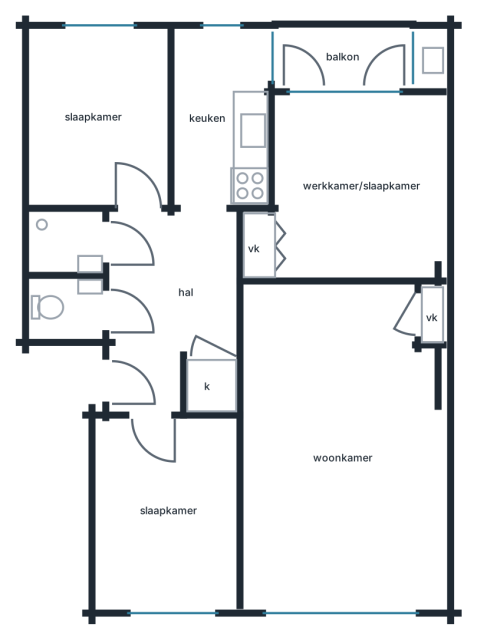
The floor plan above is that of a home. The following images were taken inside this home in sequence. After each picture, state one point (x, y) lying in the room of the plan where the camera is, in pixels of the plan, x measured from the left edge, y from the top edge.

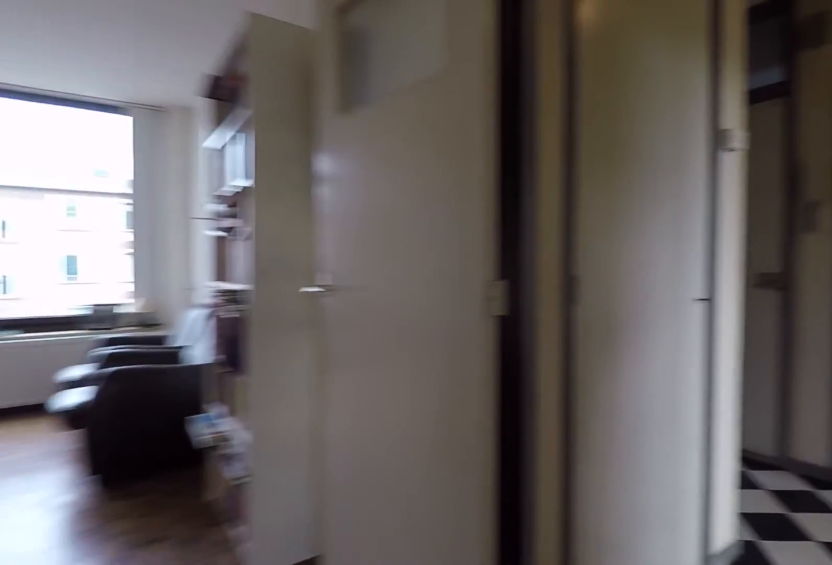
(340, 450)
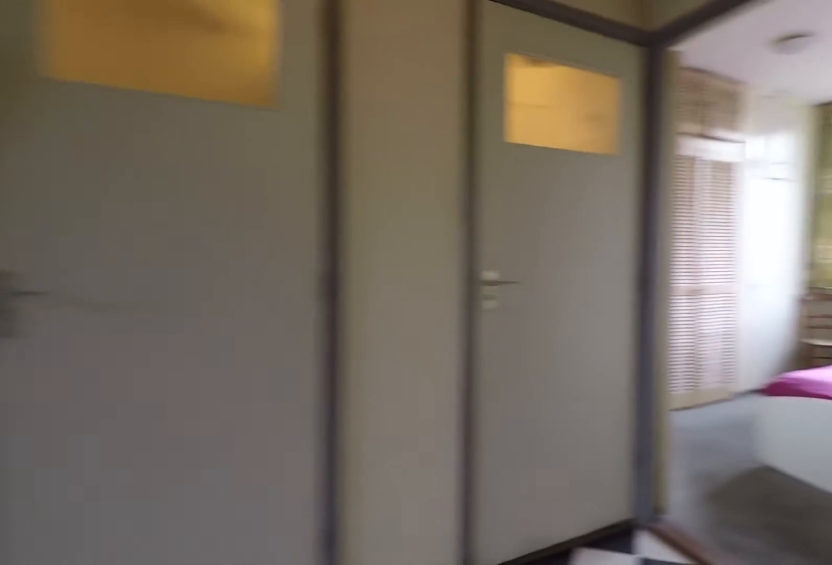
(166, 301)
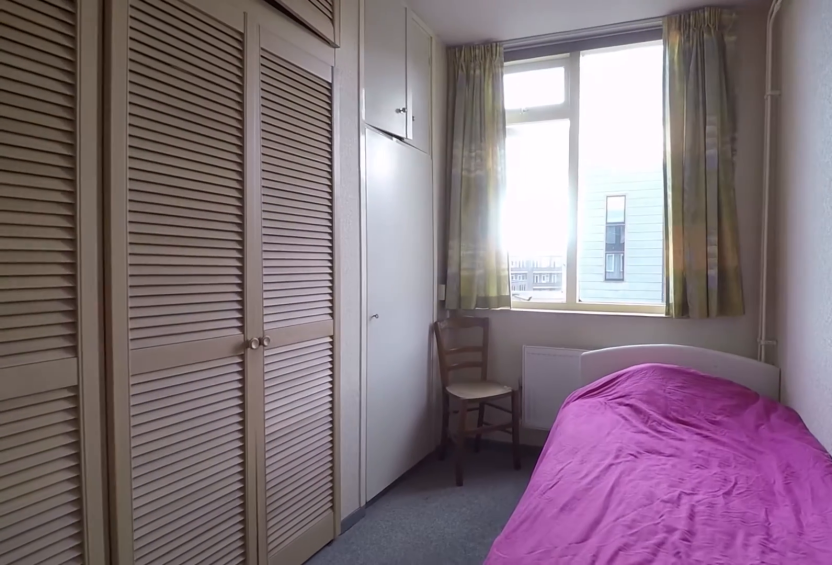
(103, 119)
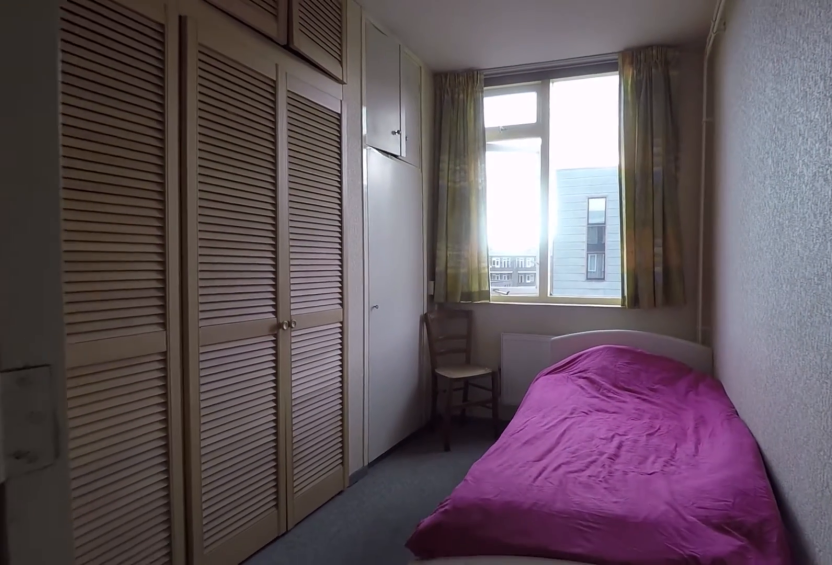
(103, 119)
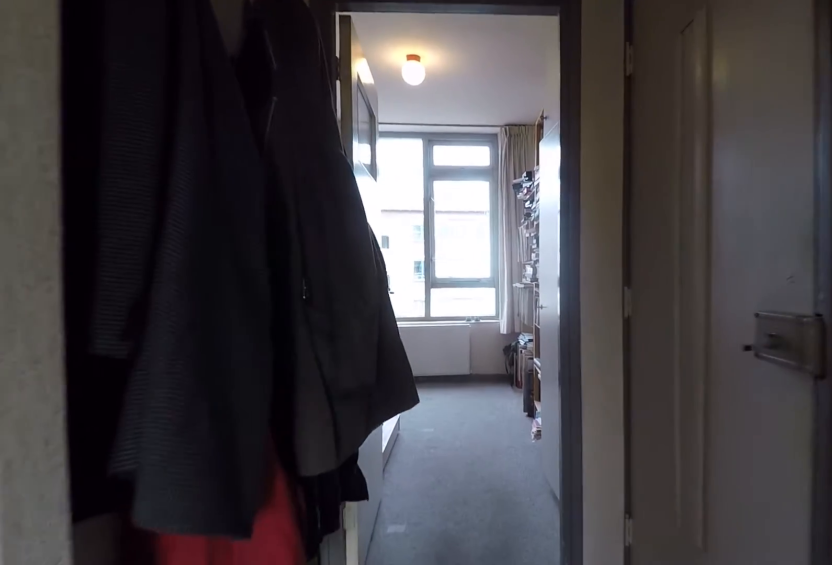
(167, 300)
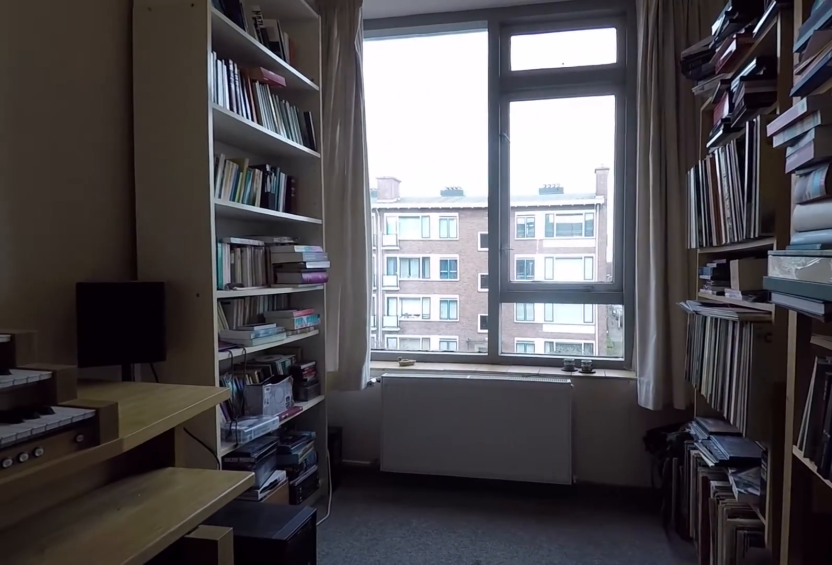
(167, 513)
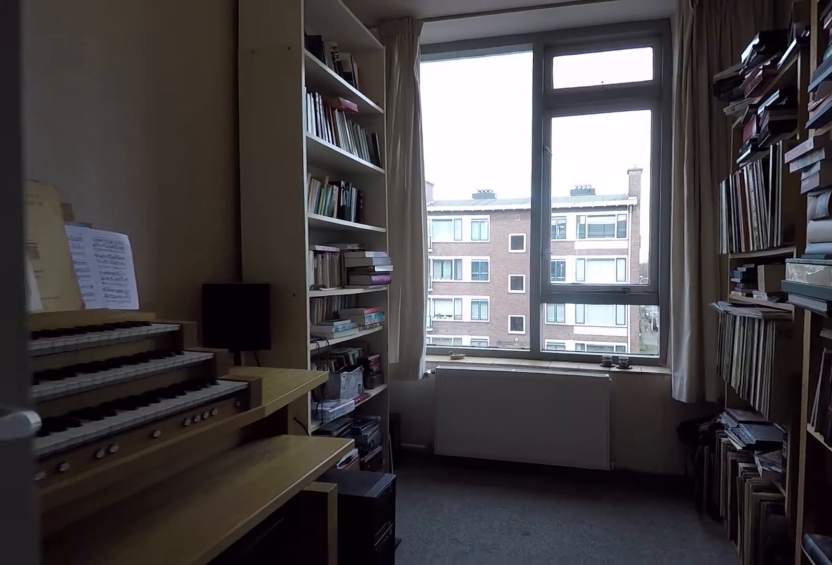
(167, 513)
